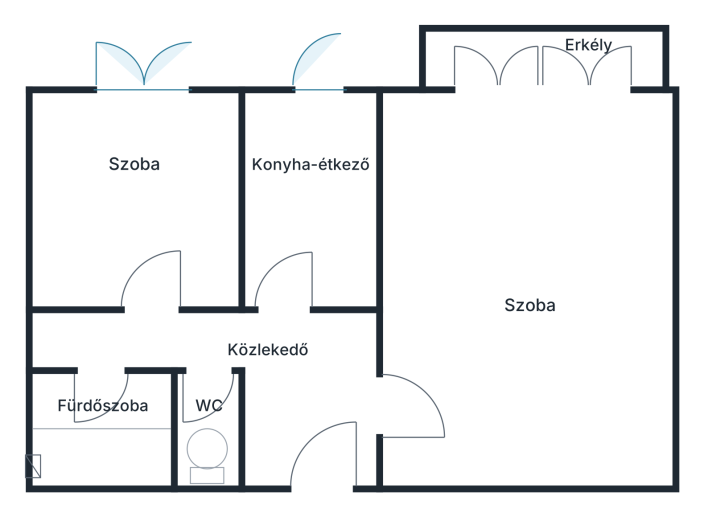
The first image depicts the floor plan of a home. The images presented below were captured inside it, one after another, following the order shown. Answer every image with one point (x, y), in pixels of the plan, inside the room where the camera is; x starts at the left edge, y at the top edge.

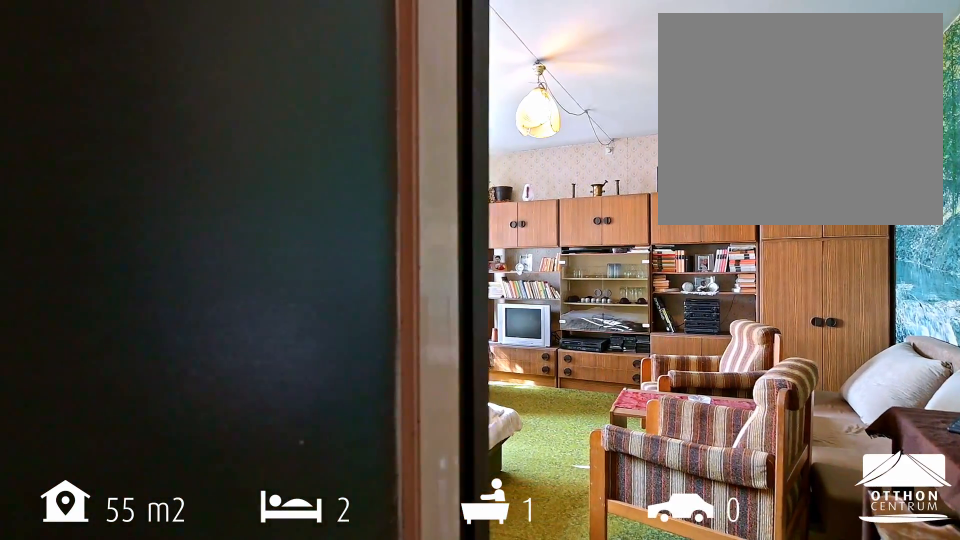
(533, 294)
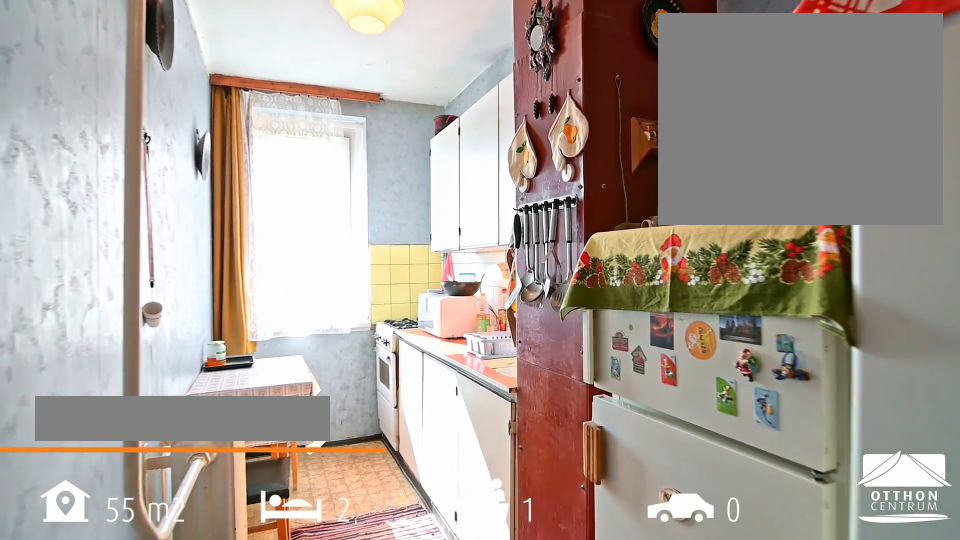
(313, 203)
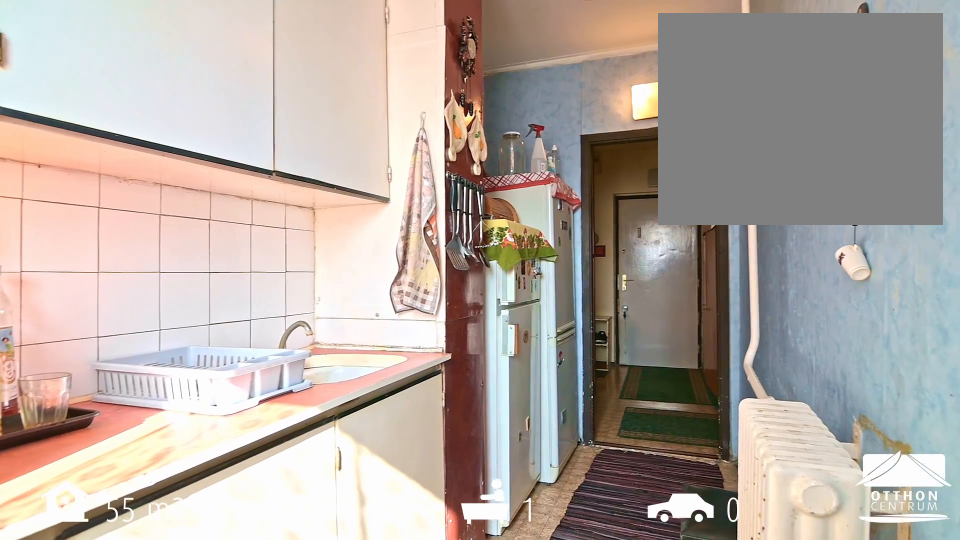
(313, 203)
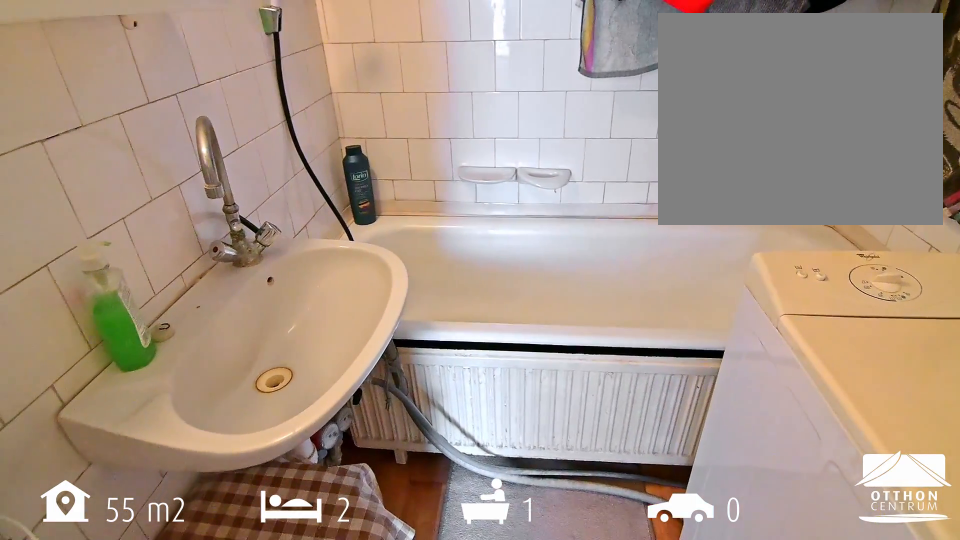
(101, 428)
